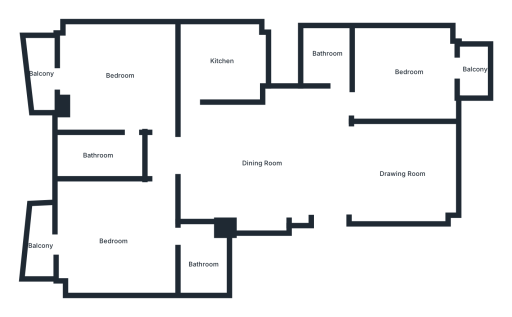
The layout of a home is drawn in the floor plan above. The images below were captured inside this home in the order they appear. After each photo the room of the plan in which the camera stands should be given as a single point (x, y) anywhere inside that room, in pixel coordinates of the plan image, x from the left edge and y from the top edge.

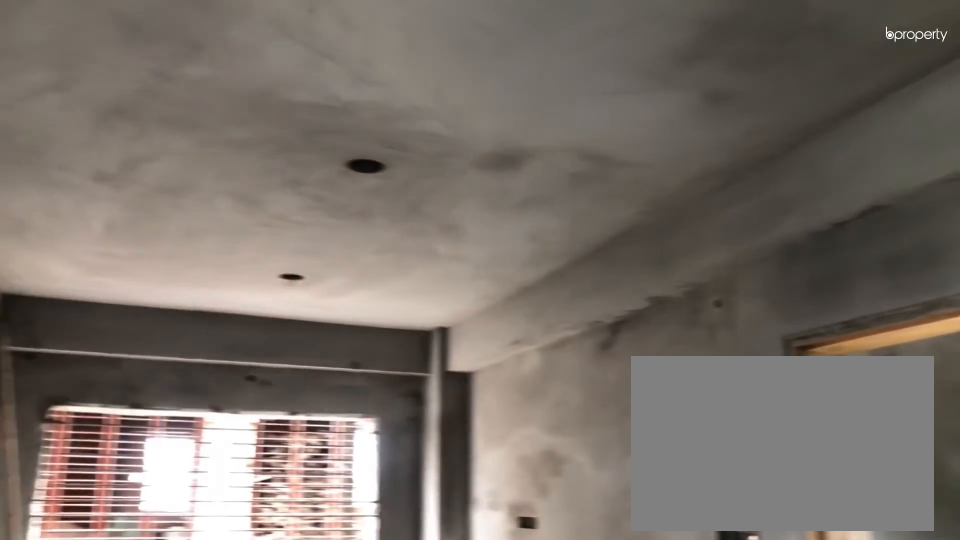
(396, 172)
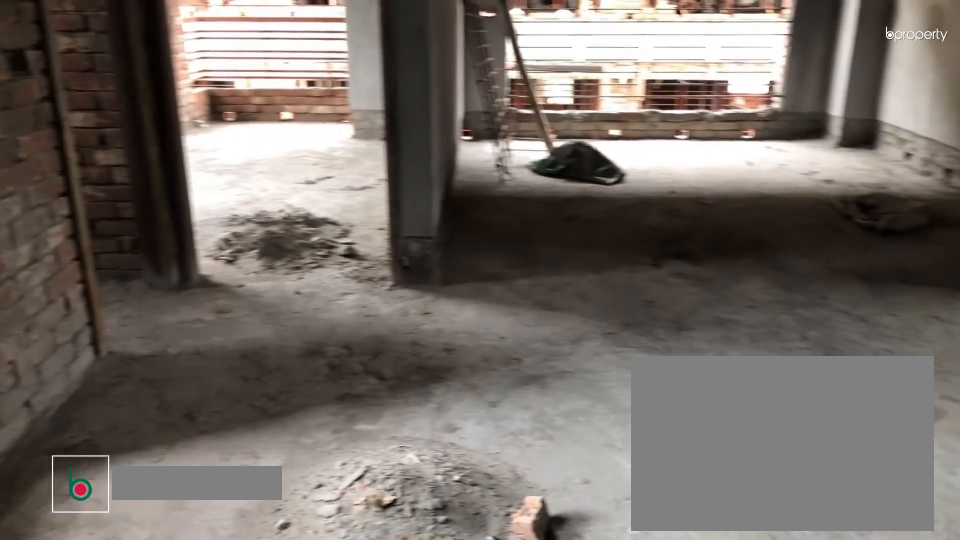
(256, 163)
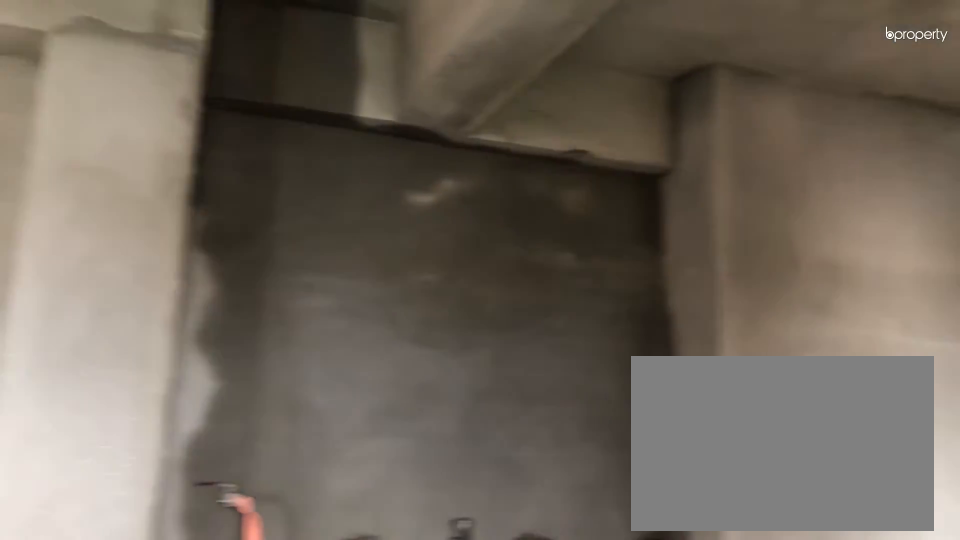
(256, 163)
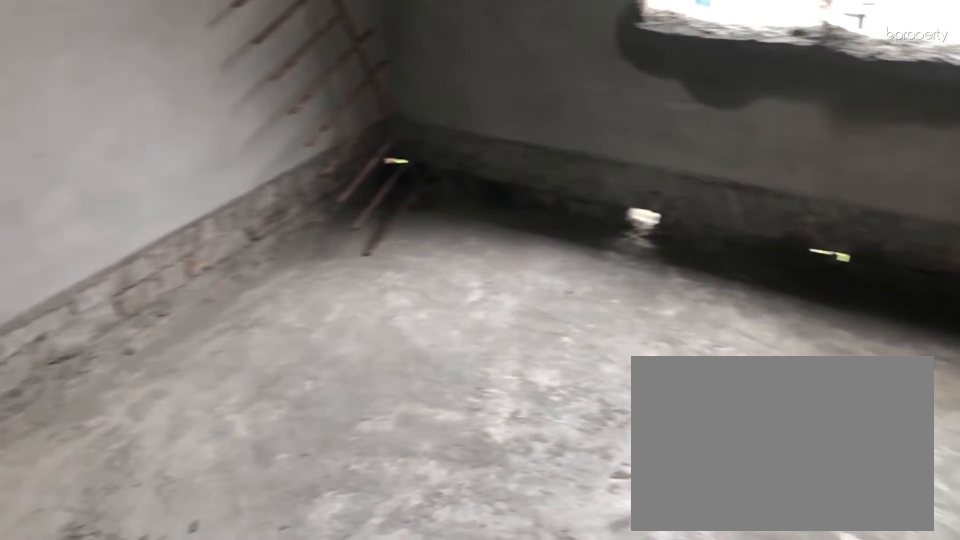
(401, 71)
